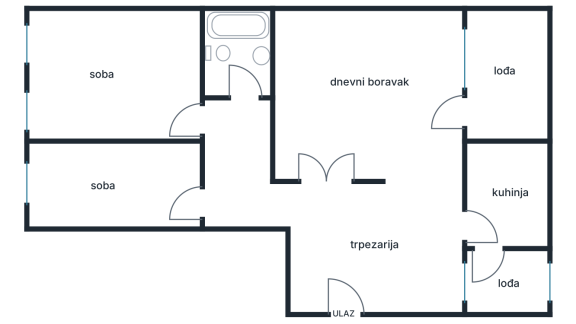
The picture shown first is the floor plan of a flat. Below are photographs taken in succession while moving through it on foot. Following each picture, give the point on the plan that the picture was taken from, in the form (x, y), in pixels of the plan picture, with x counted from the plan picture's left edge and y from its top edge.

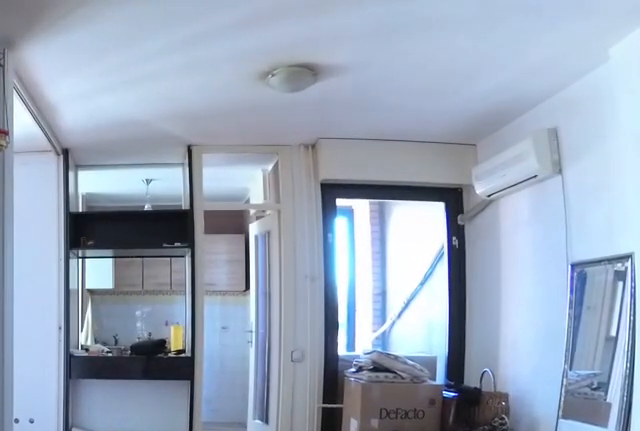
(270, 204)
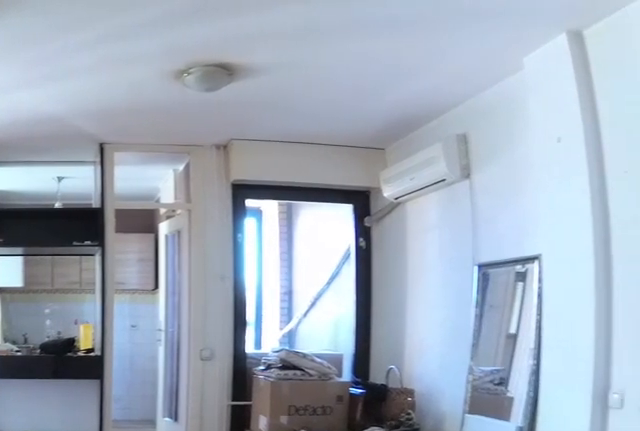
(289, 205)
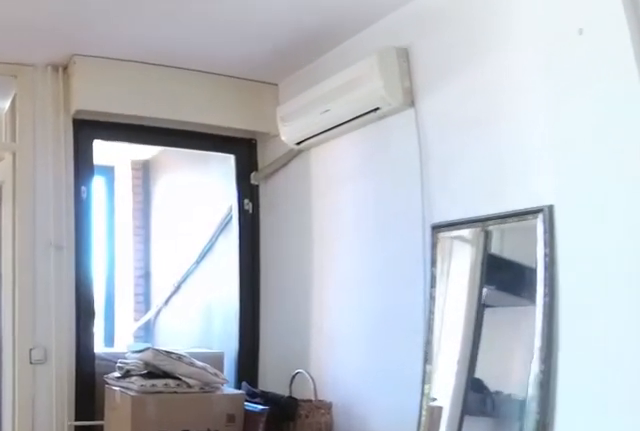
(348, 211)
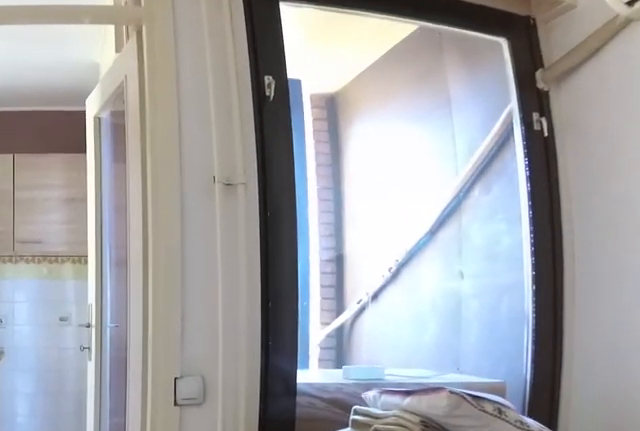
(390, 215)
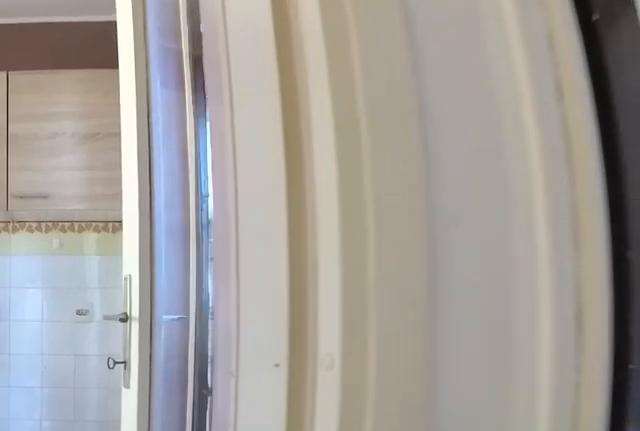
(421, 217)
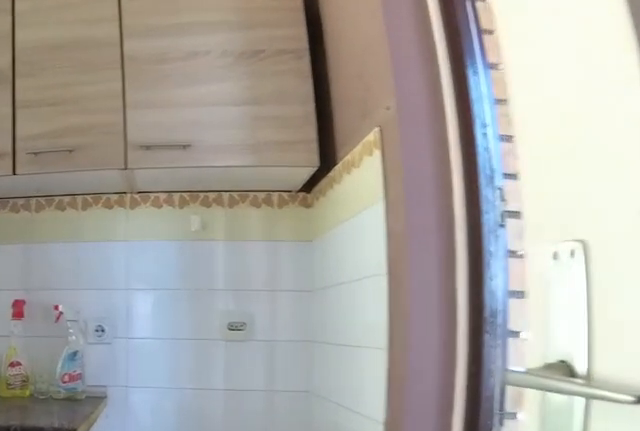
(457, 223)
